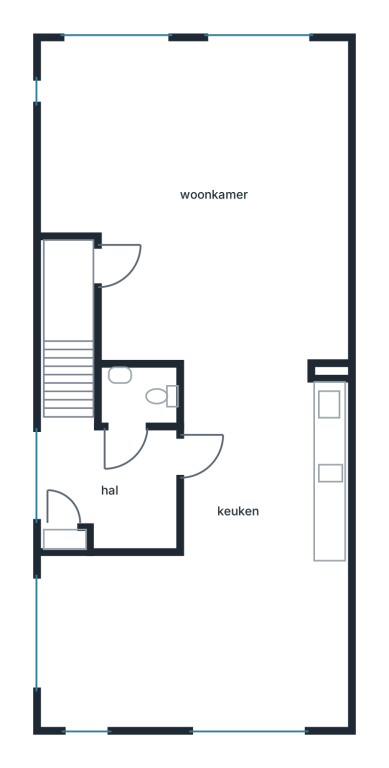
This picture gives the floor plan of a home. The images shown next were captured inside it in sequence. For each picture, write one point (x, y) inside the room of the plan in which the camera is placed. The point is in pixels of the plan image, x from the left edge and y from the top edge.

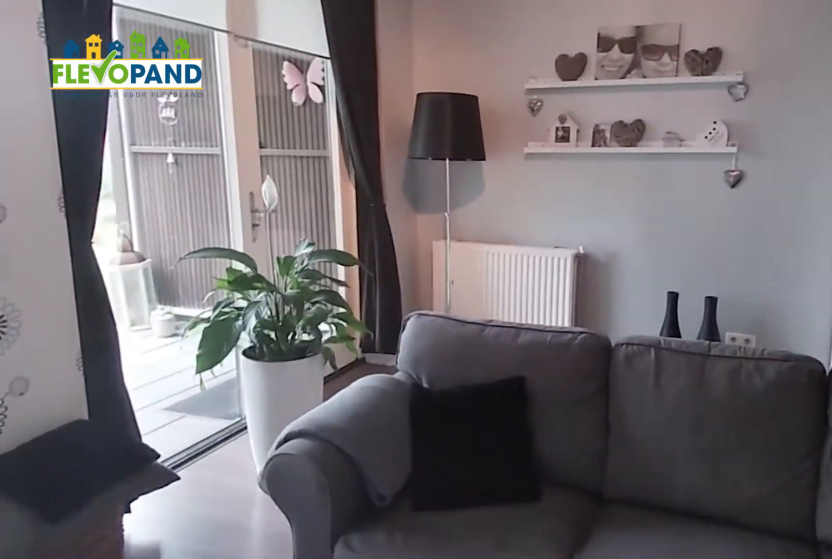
(206, 198)
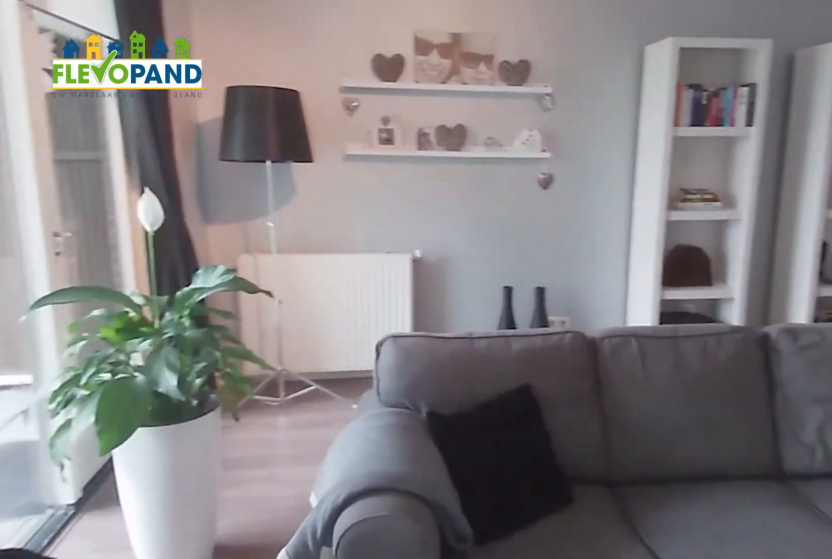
(206, 198)
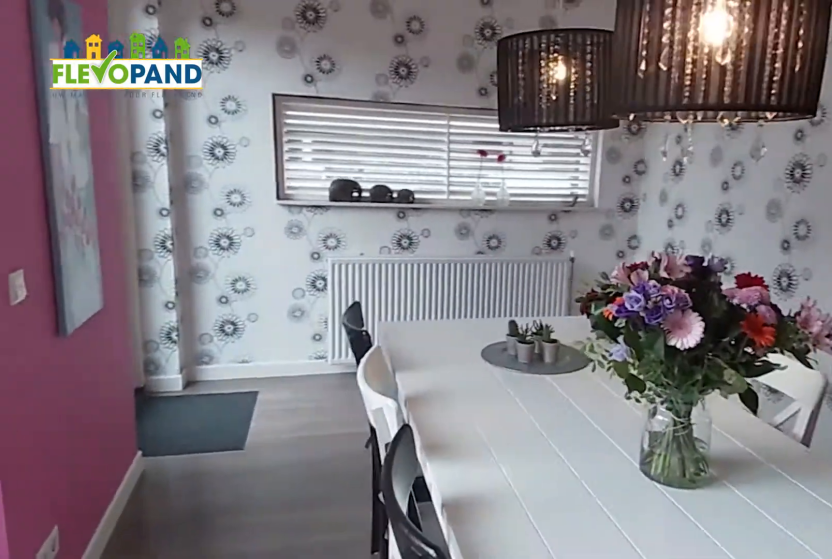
(120, 642)
